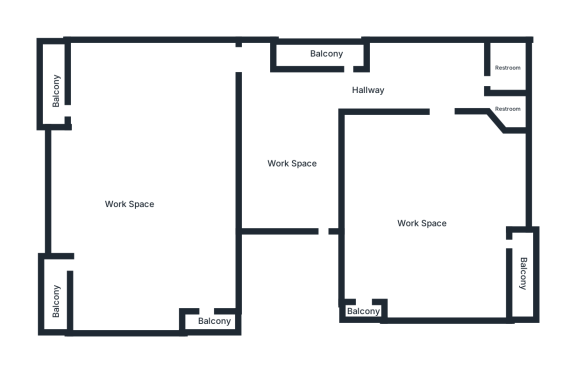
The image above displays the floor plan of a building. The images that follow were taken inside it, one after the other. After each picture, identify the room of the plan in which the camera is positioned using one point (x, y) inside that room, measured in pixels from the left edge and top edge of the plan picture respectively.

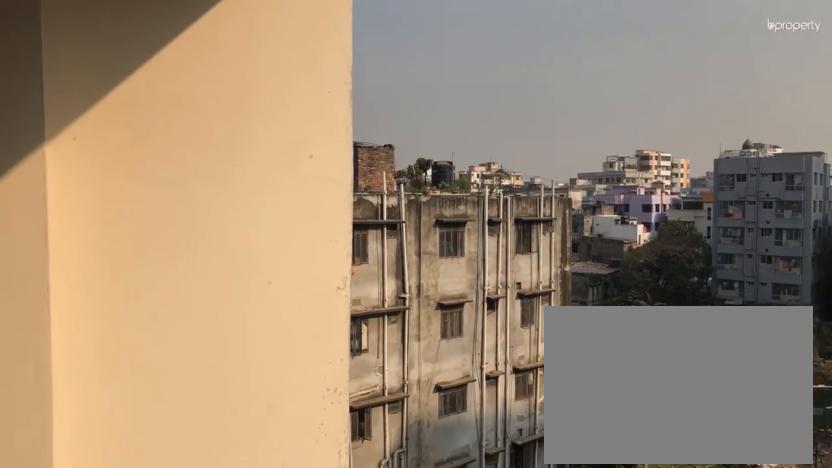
(213, 319)
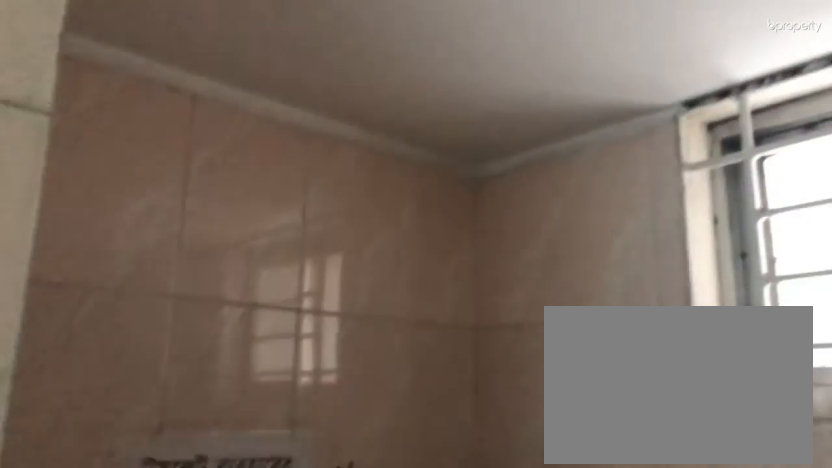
(509, 75)
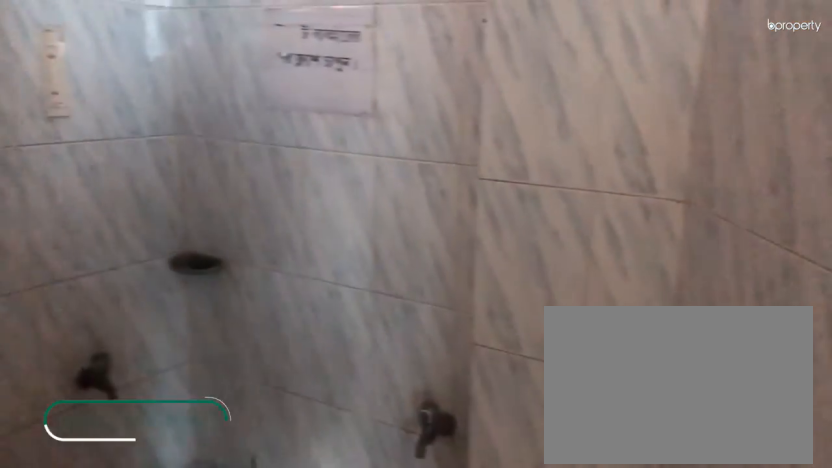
(510, 111)
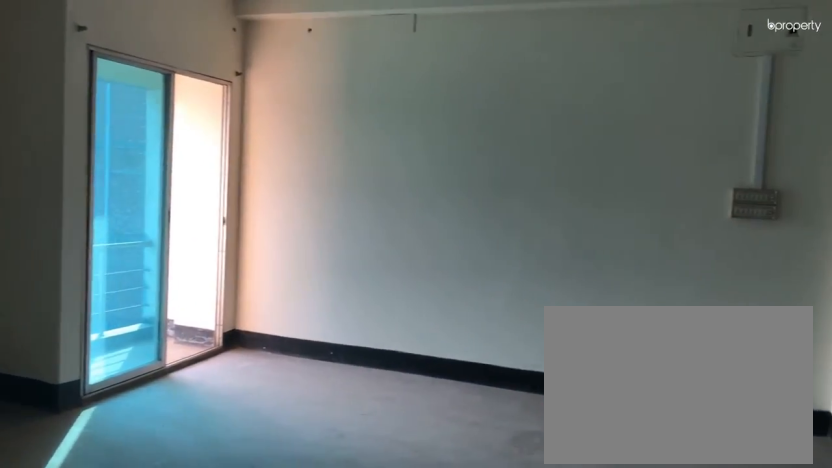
(422, 218)
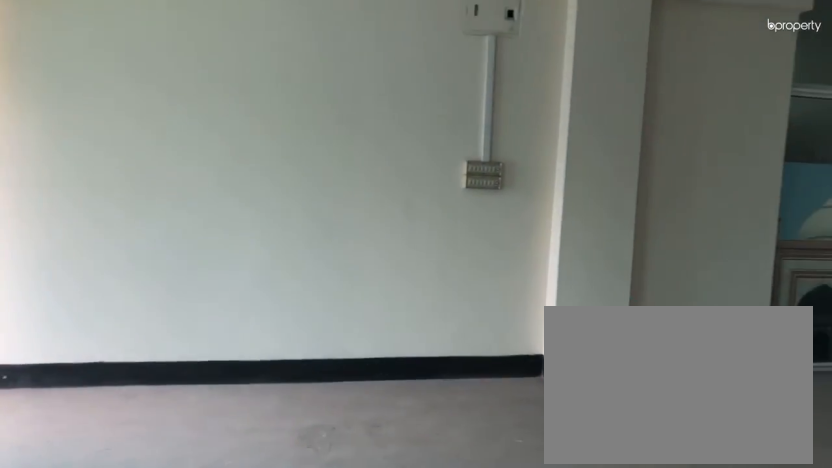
(422, 218)
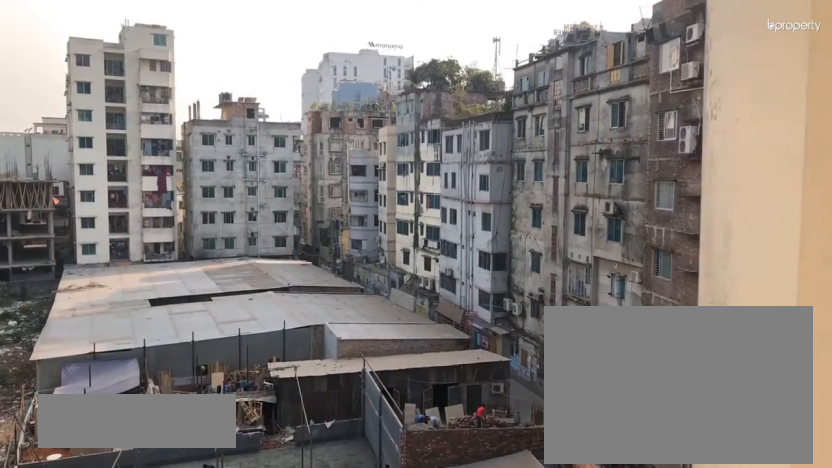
(524, 275)
